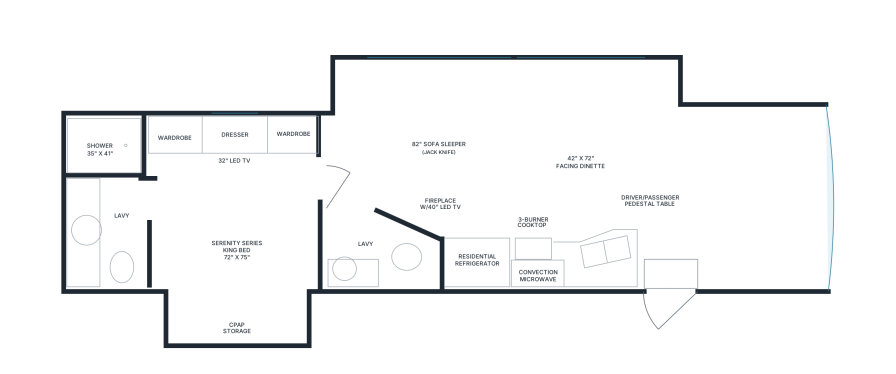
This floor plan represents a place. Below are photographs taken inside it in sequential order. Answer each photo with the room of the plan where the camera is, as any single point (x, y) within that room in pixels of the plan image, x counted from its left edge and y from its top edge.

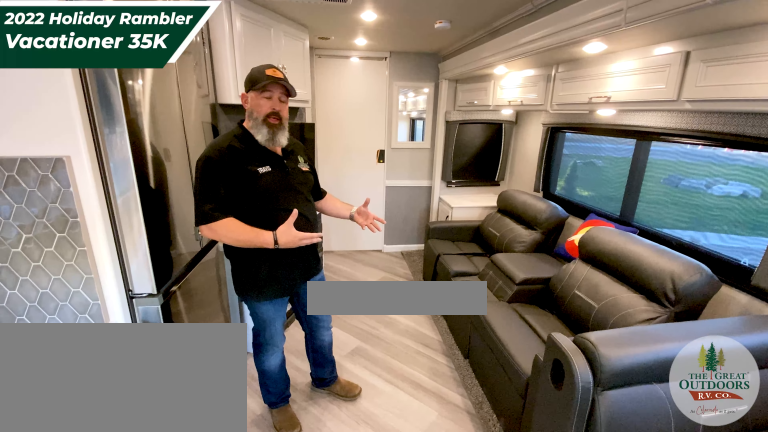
(503, 171)
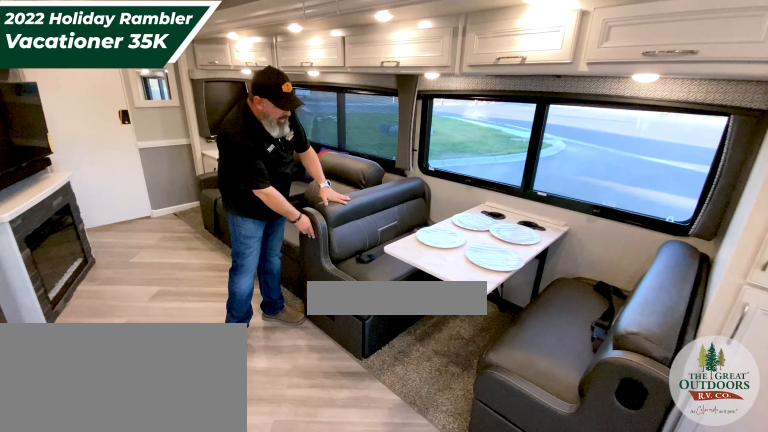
(503, 171)
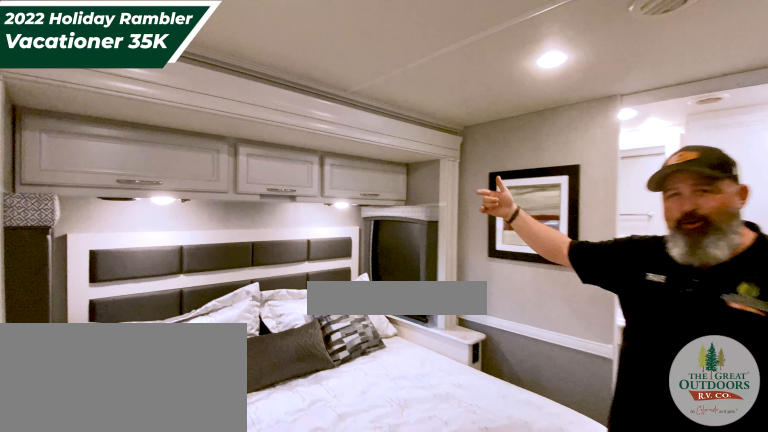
(234, 226)
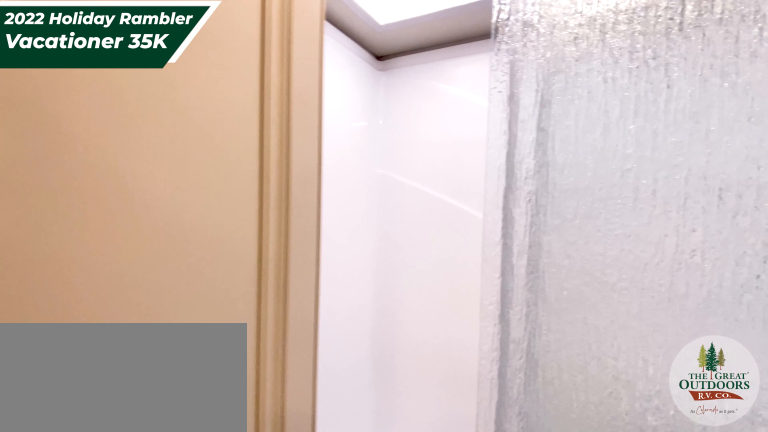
(106, 192)
